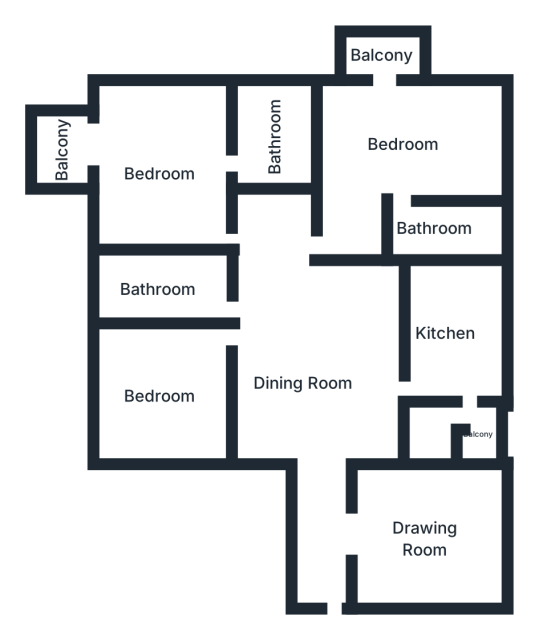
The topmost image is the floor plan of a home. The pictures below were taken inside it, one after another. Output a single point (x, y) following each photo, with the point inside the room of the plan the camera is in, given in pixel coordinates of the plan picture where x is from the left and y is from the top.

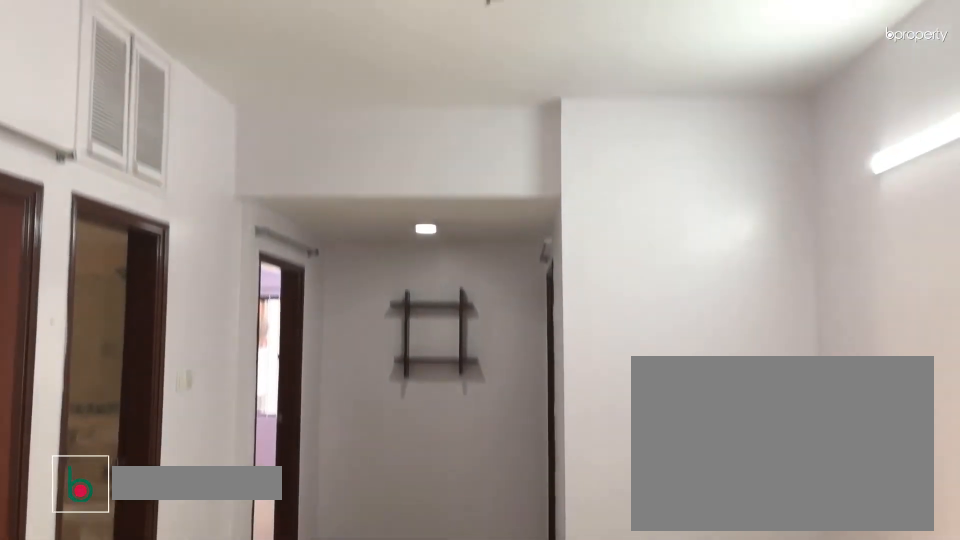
(302, 385)
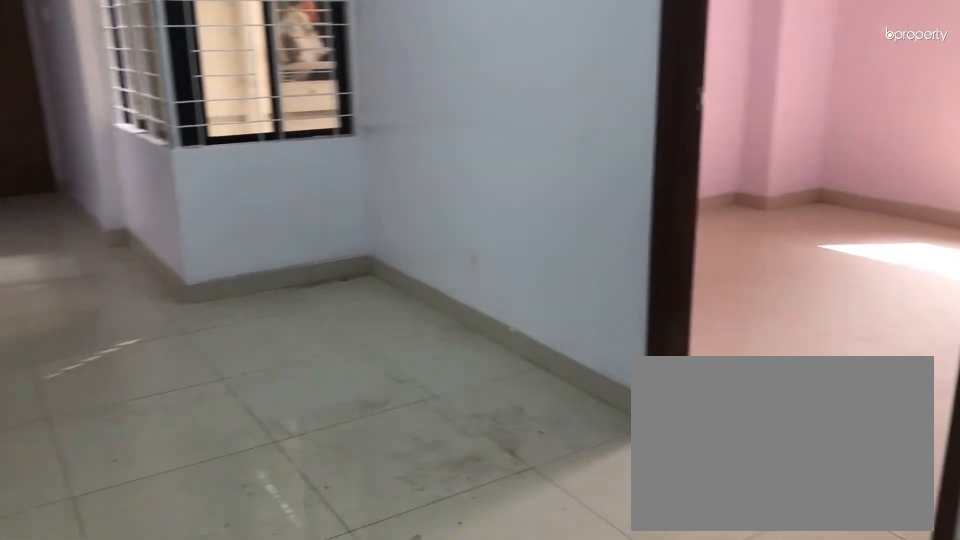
(302, 385)
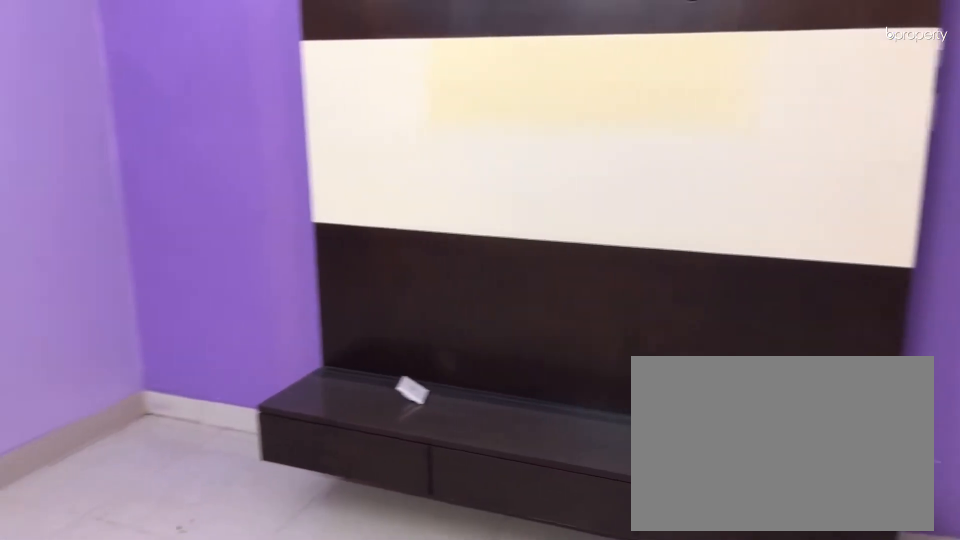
(426, 538)
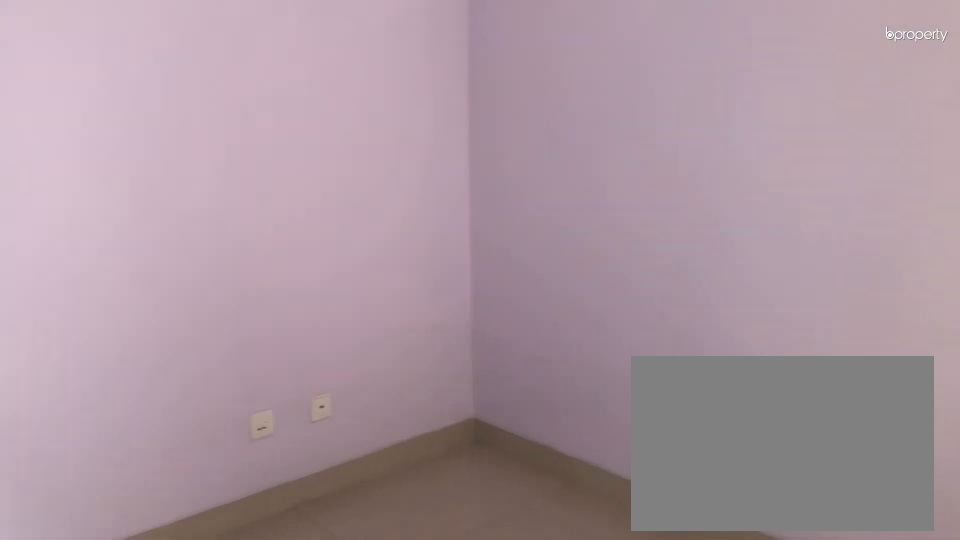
(156, 394)
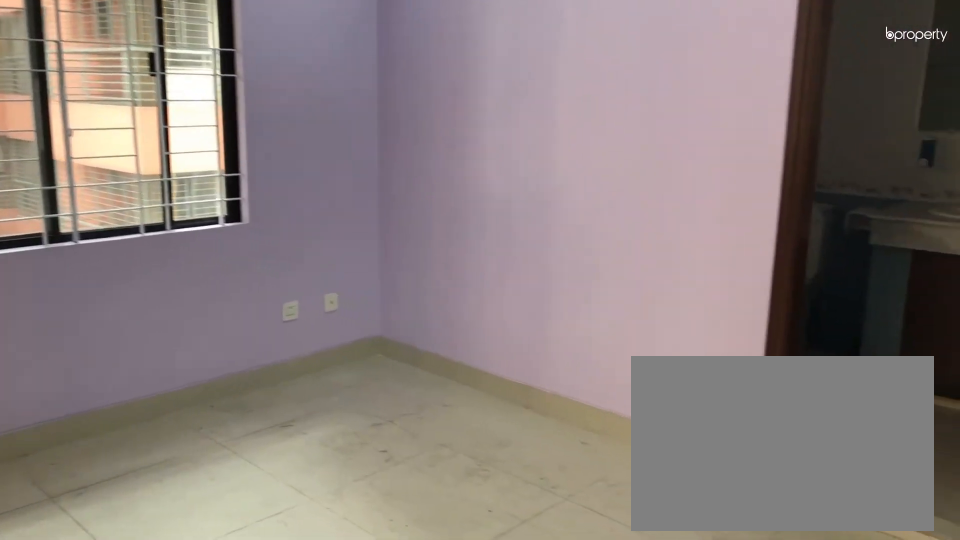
(158, 175)
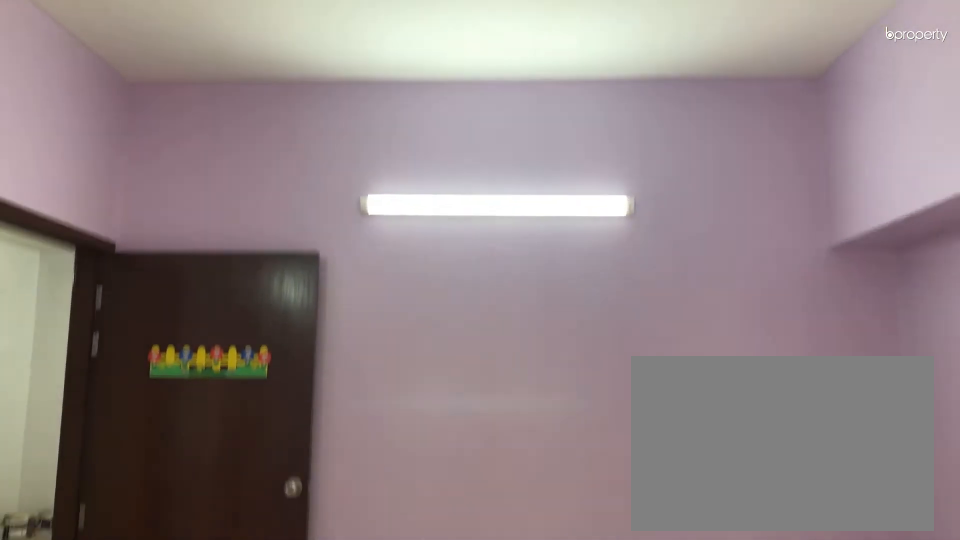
(158, 175)
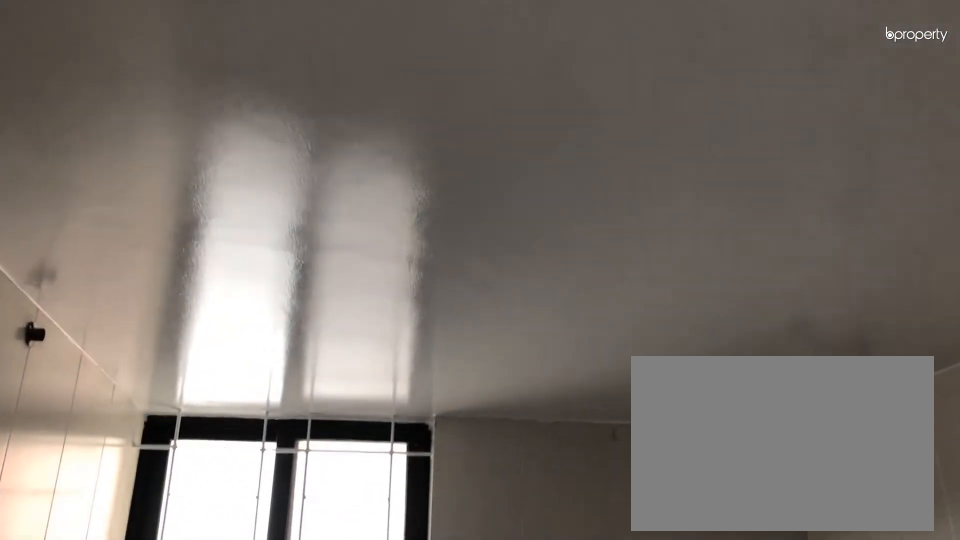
(271, 137)
